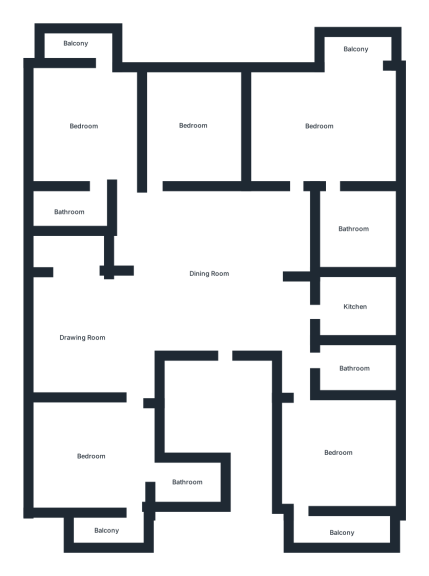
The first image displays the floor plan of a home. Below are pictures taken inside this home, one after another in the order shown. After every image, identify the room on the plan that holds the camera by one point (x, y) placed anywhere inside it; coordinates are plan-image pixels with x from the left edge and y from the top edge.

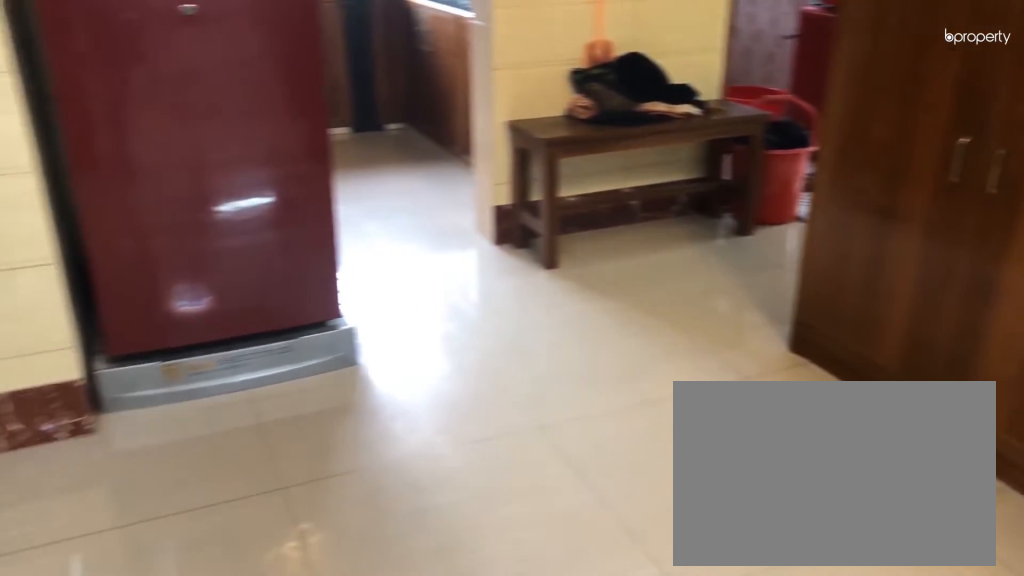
(212, 273)
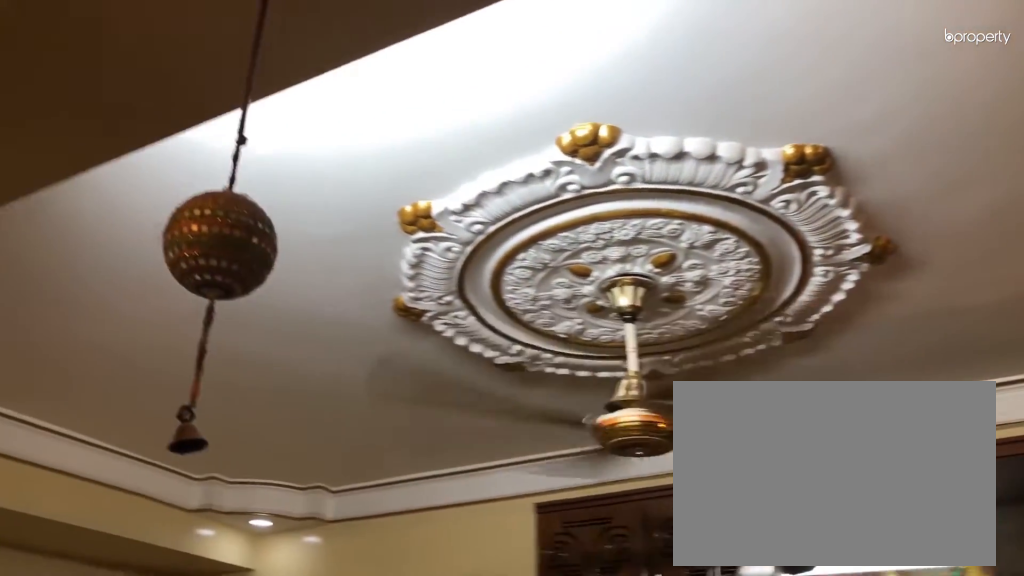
(212, 272)
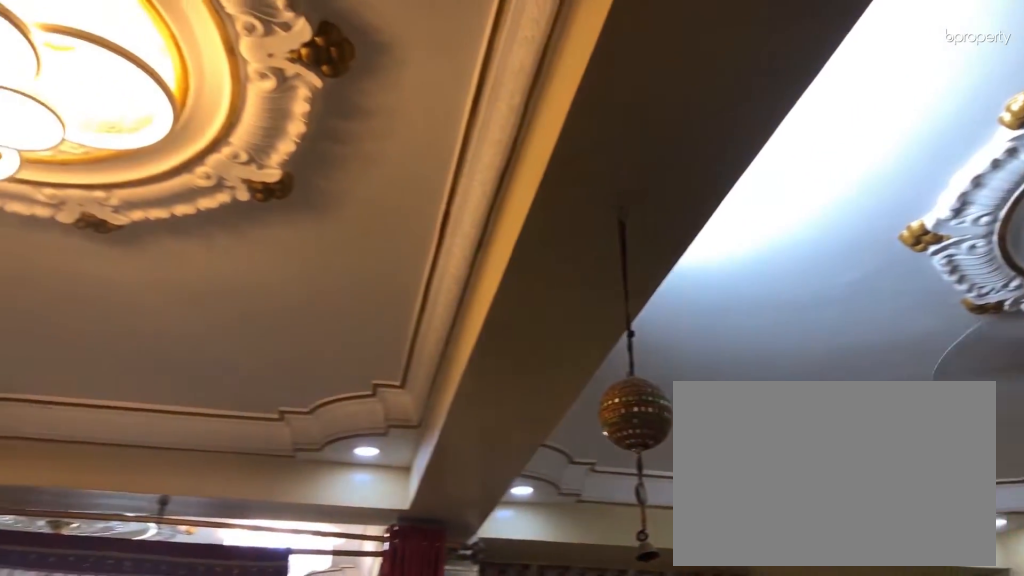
(213, 273)
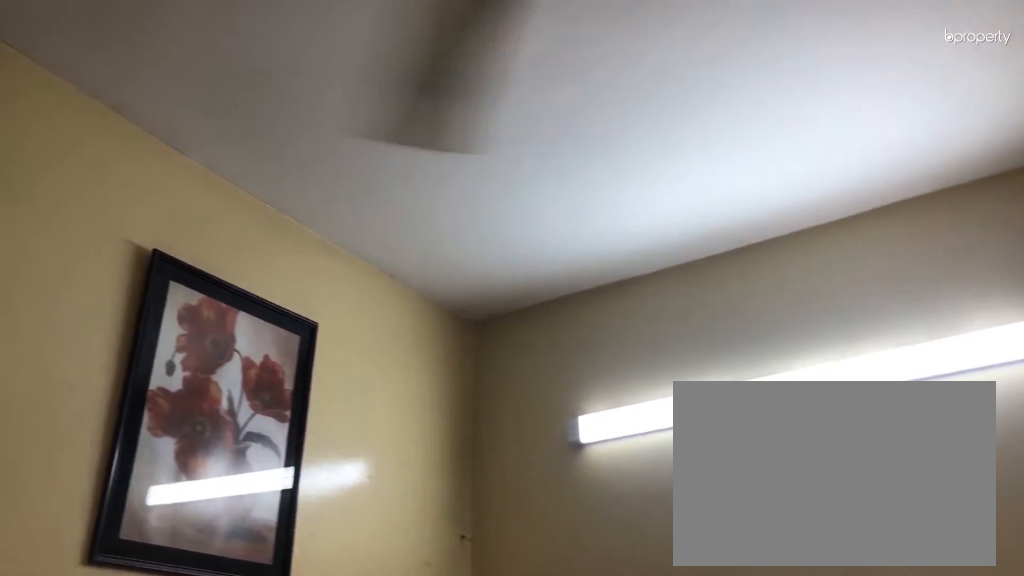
(192, 123)
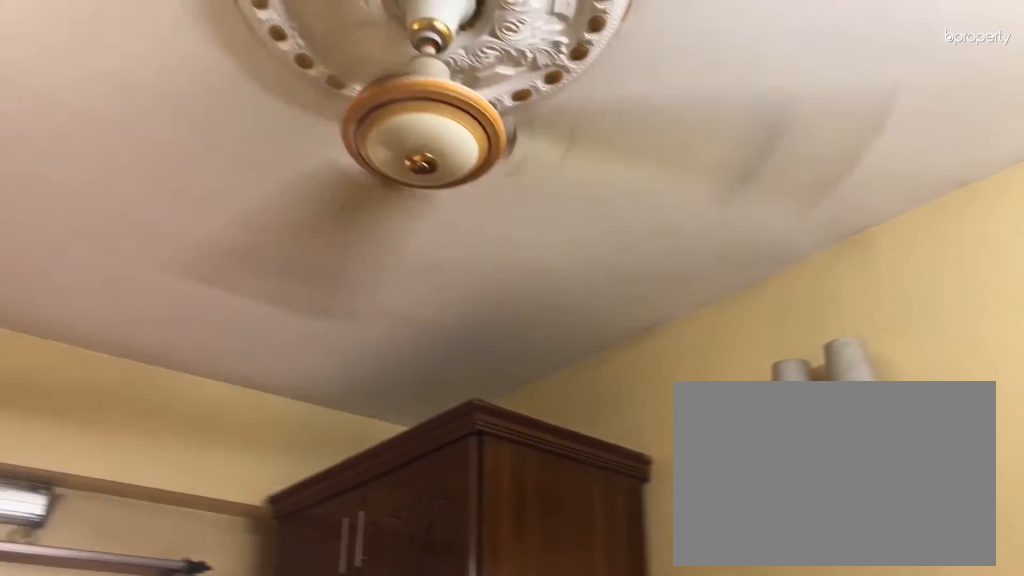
(192, 124)
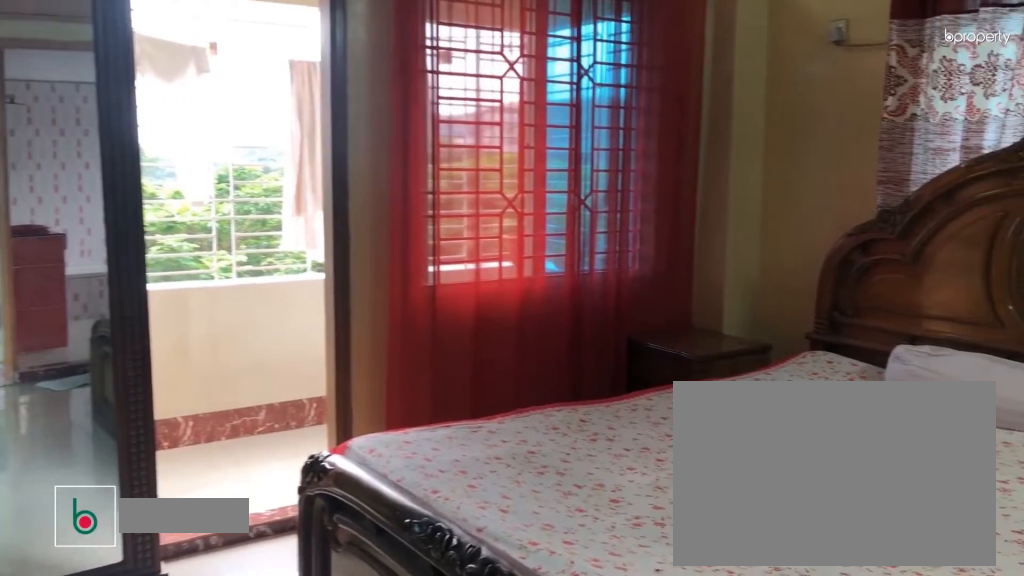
(320, 138)
